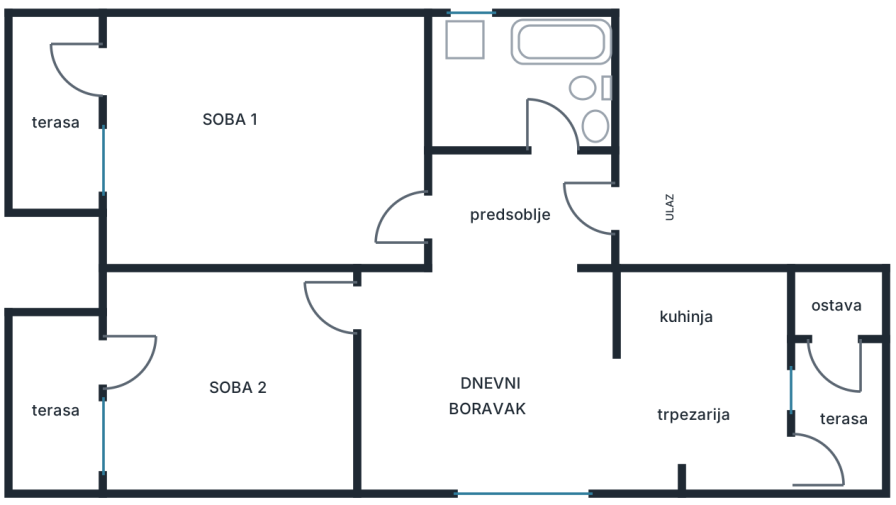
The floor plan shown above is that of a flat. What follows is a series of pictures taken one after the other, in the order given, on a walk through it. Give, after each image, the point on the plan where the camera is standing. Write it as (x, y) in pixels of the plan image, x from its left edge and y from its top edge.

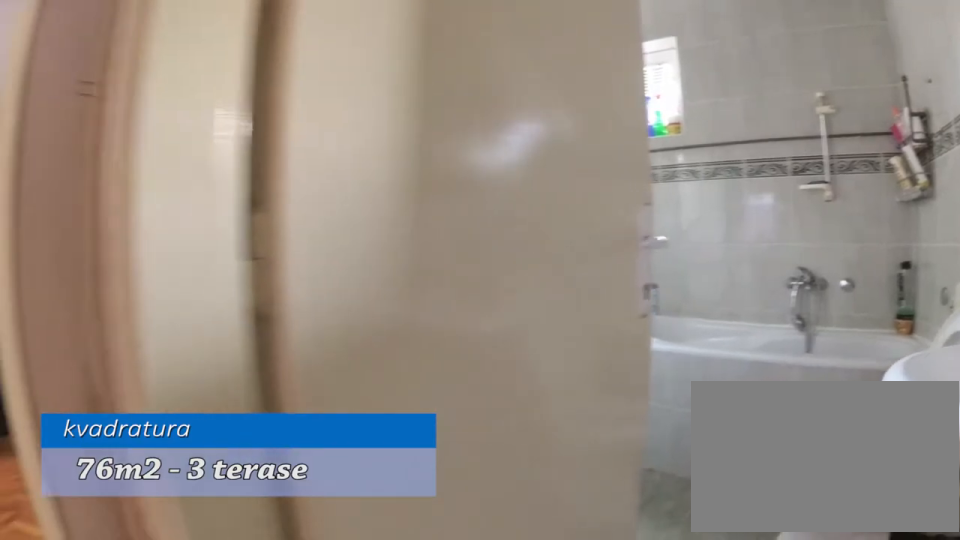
(567, 182)
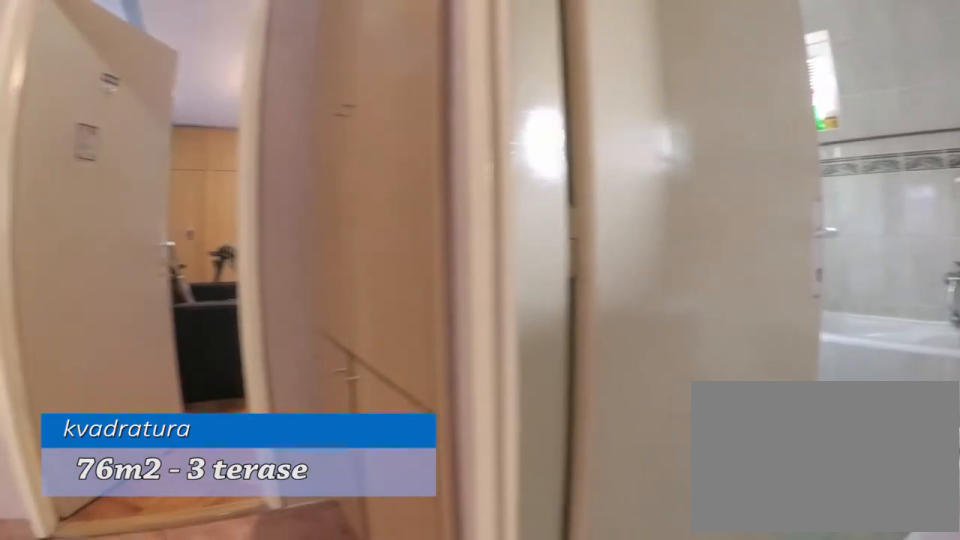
(582, 188)
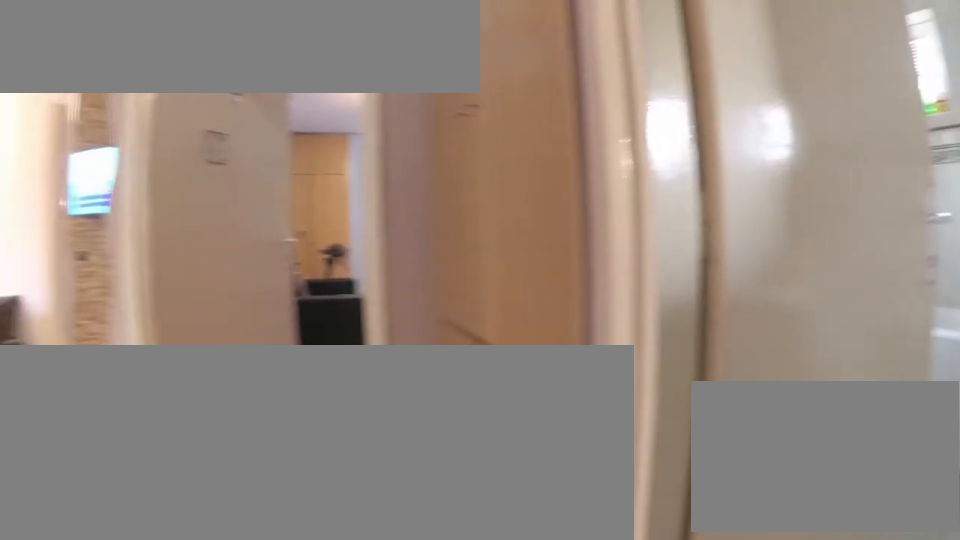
(589, 192)
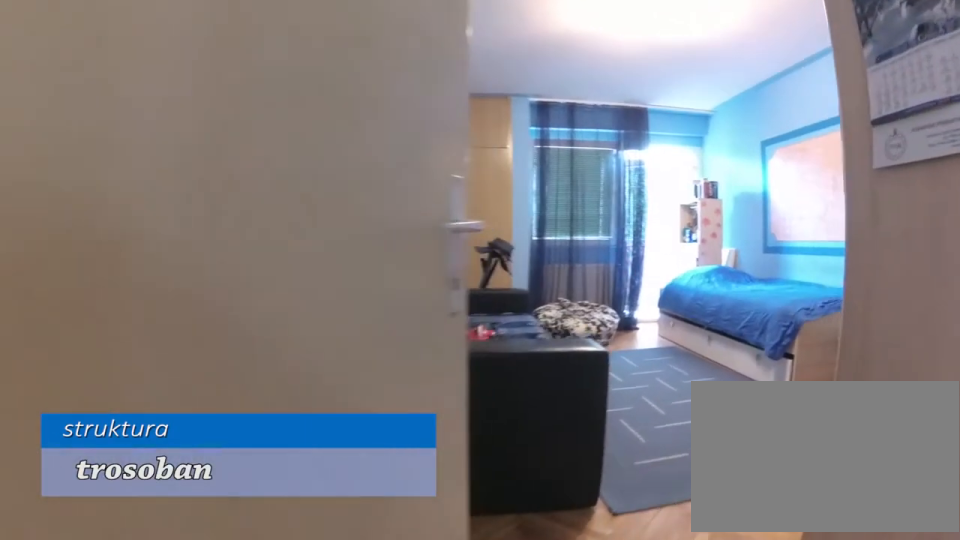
(459, 196)
